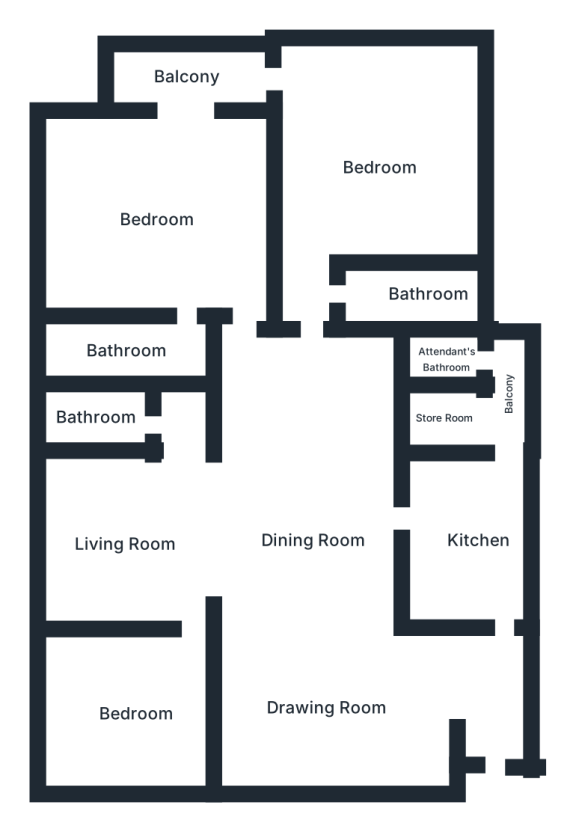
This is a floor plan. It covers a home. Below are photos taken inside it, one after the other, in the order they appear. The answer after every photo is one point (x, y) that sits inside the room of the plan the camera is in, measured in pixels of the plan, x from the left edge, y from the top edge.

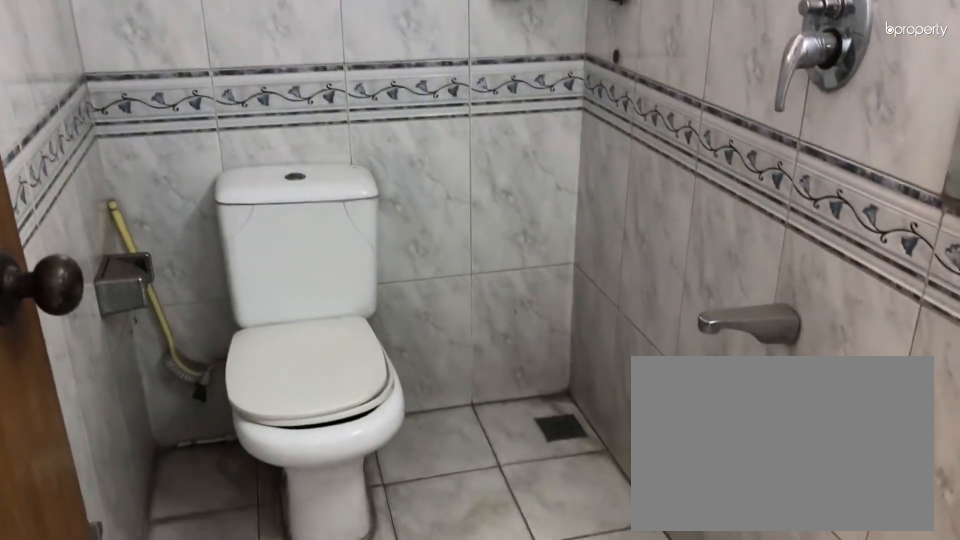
(108, 417)
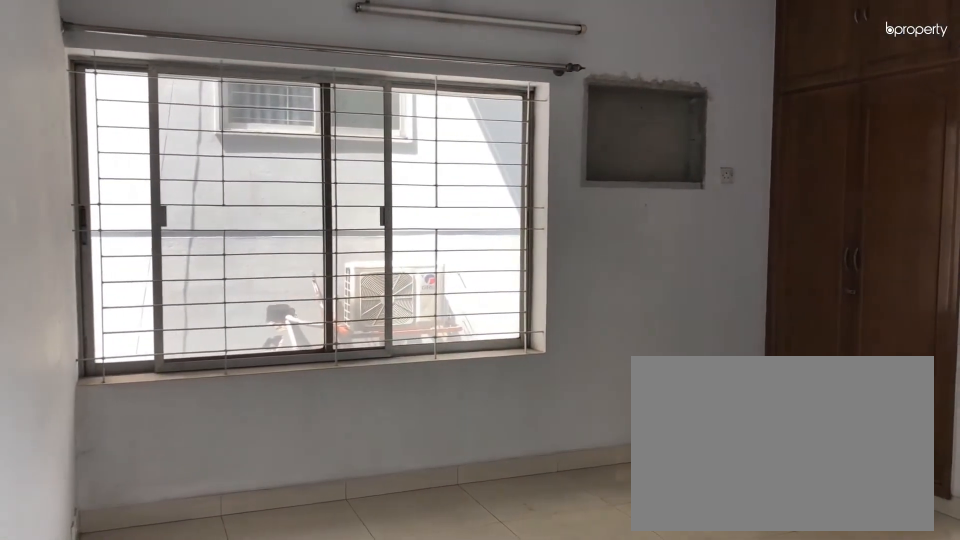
(161, 216)
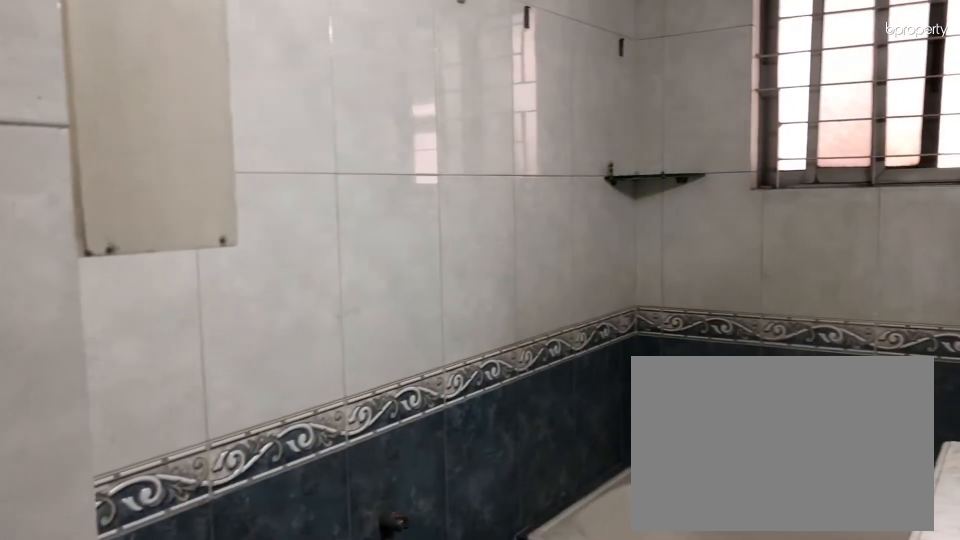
(125, 347)
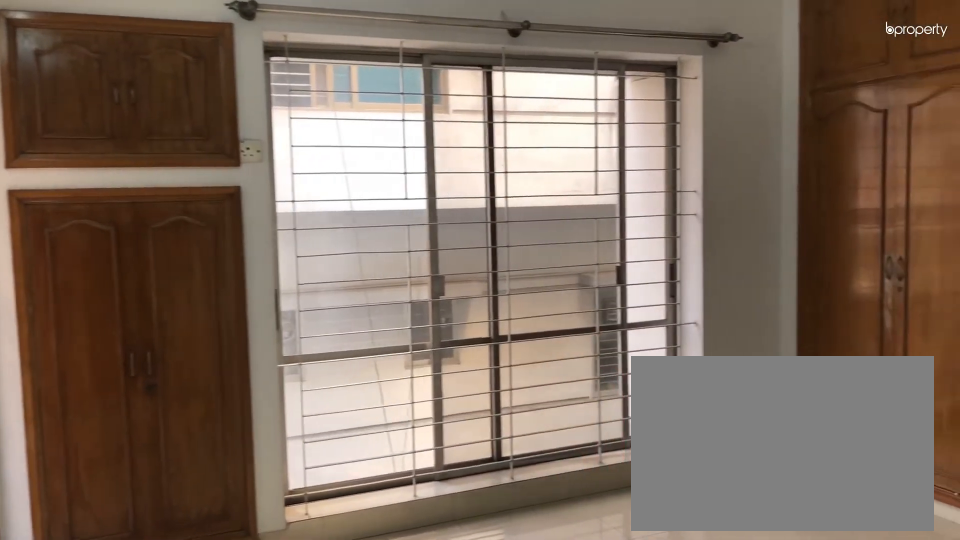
(392, 163)
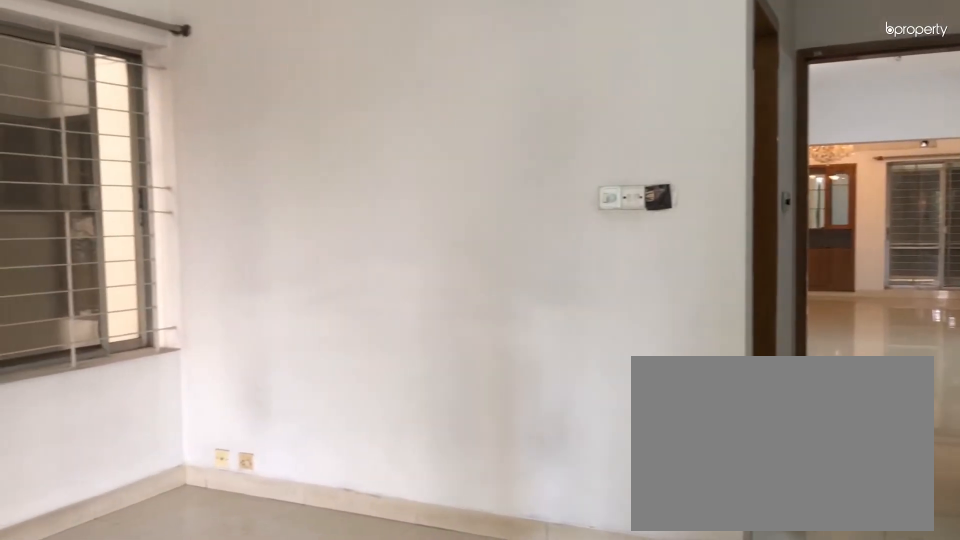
(392, 162)
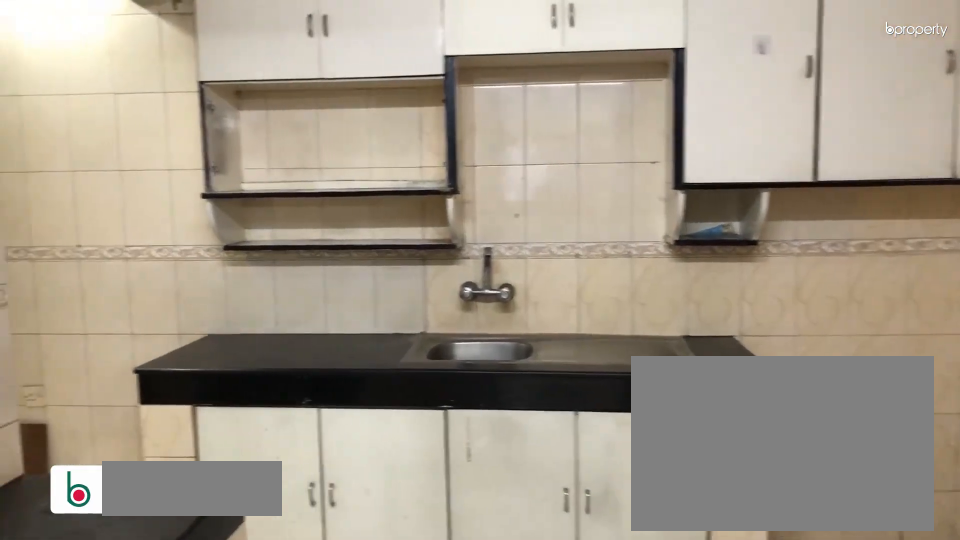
(478, 537)
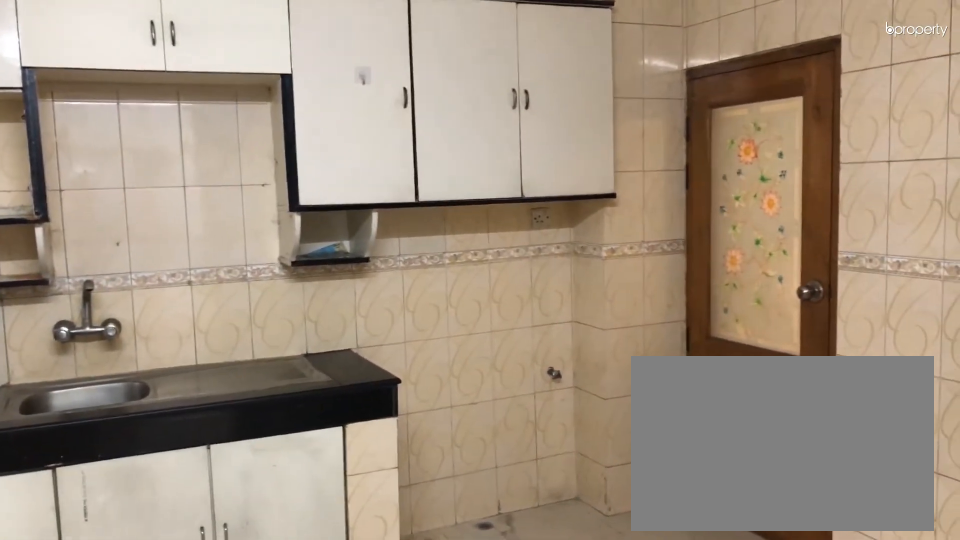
(478, 537)
